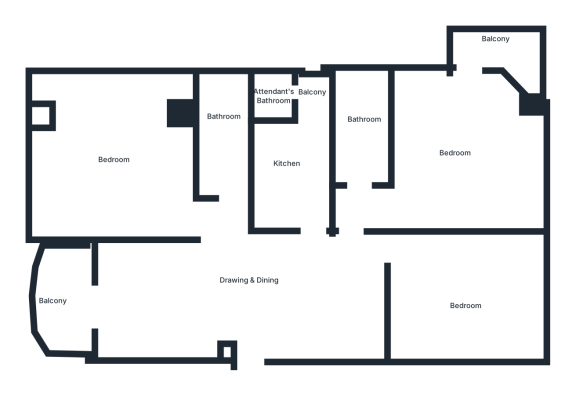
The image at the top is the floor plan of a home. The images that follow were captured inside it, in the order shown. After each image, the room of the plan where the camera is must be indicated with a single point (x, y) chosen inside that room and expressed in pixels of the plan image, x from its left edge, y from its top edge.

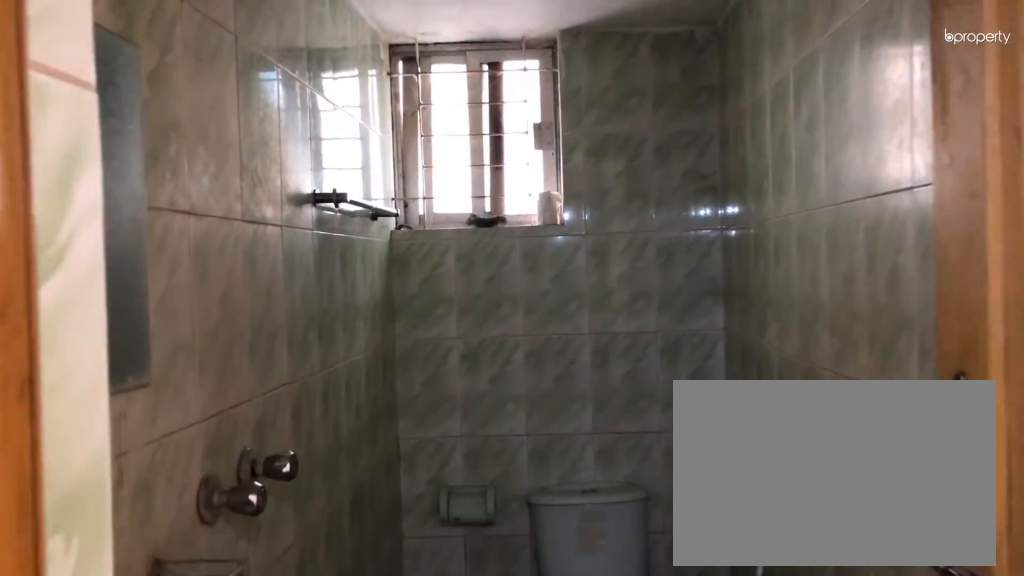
(358, 166)
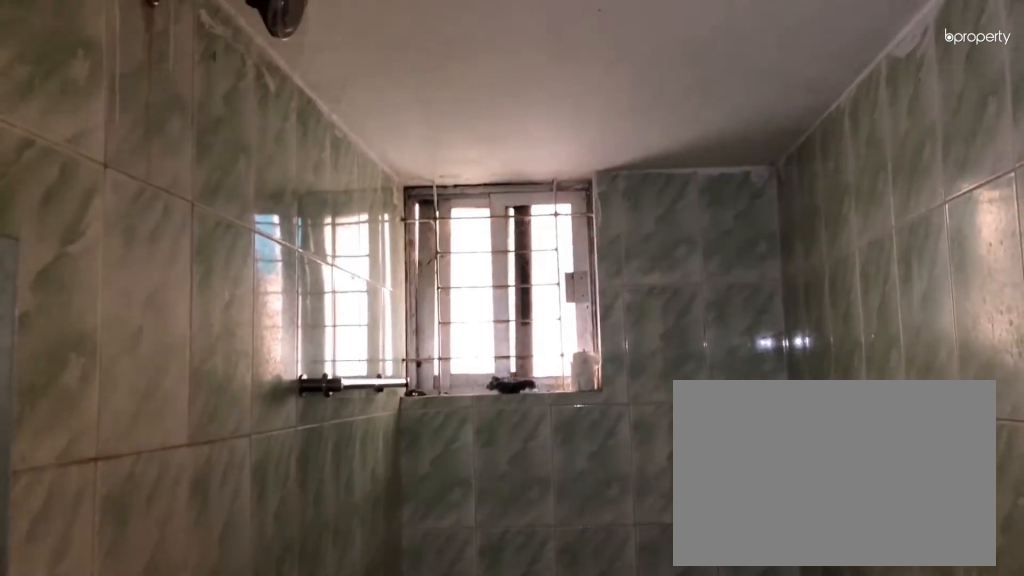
(360, 123)
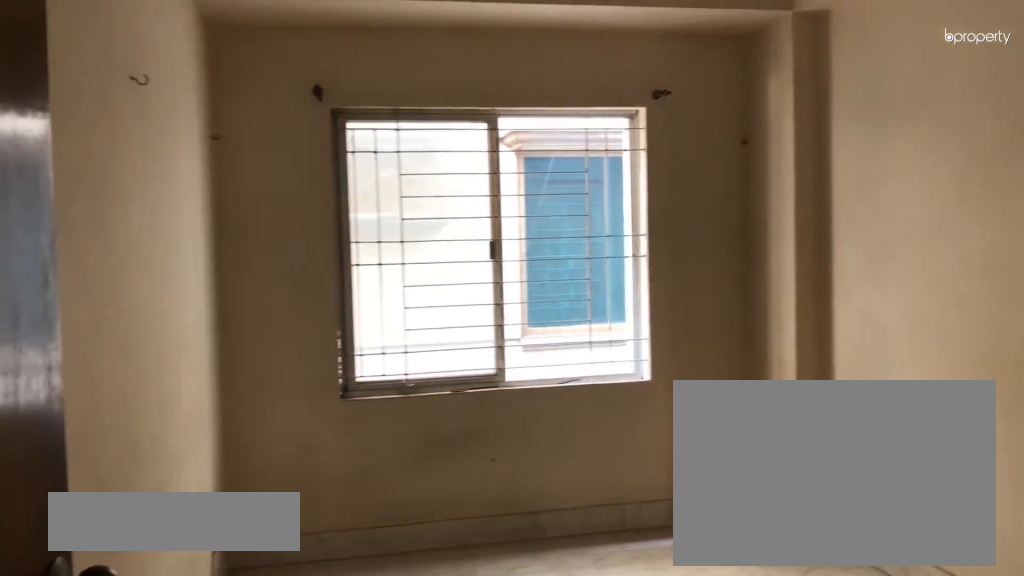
(468, 305)
